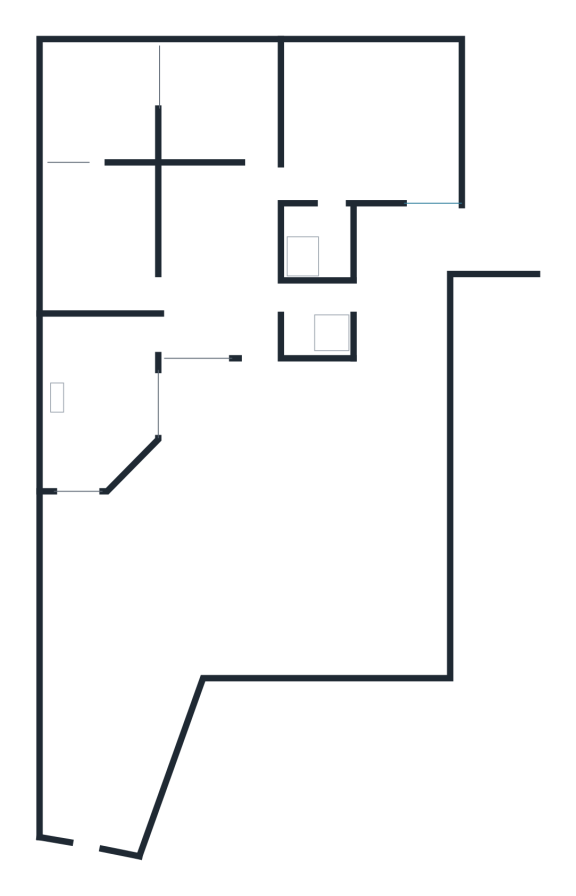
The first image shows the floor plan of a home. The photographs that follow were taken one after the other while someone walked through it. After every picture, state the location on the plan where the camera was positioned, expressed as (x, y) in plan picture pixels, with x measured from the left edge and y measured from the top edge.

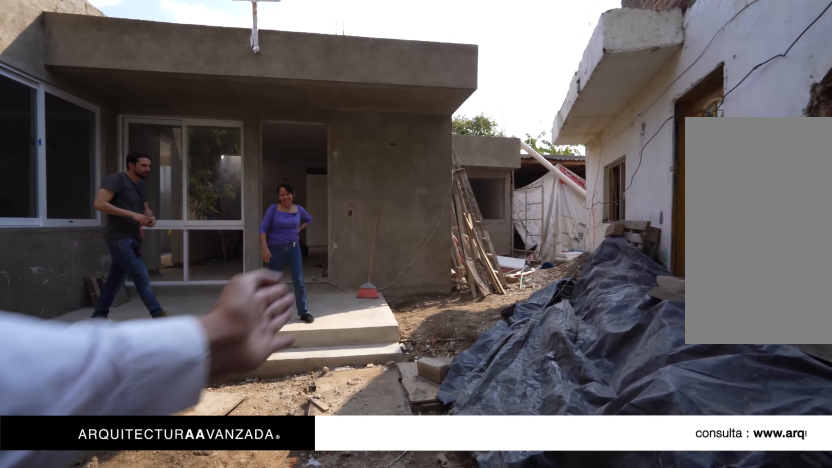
(329, 623)
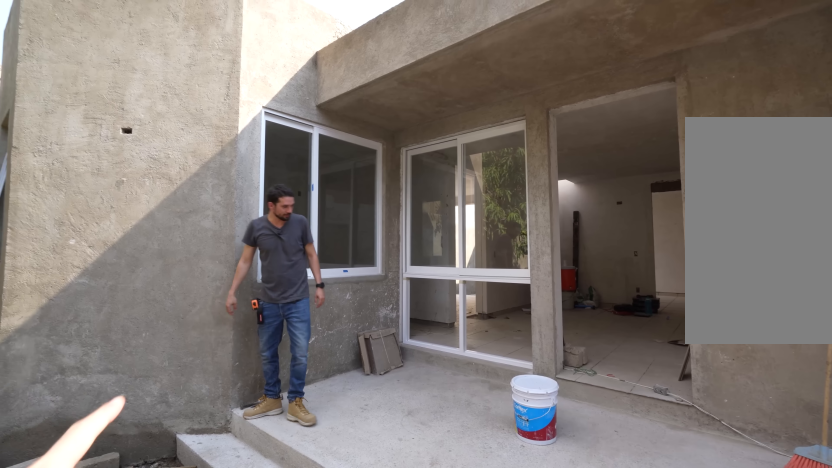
(336, 498)
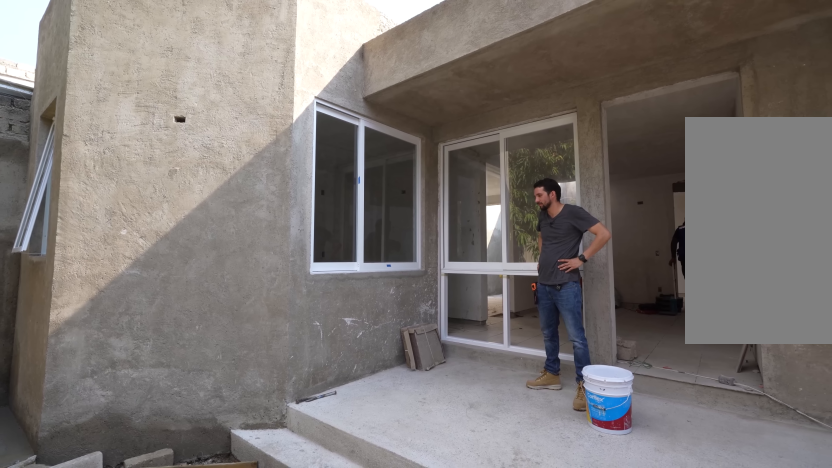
(288, 480)
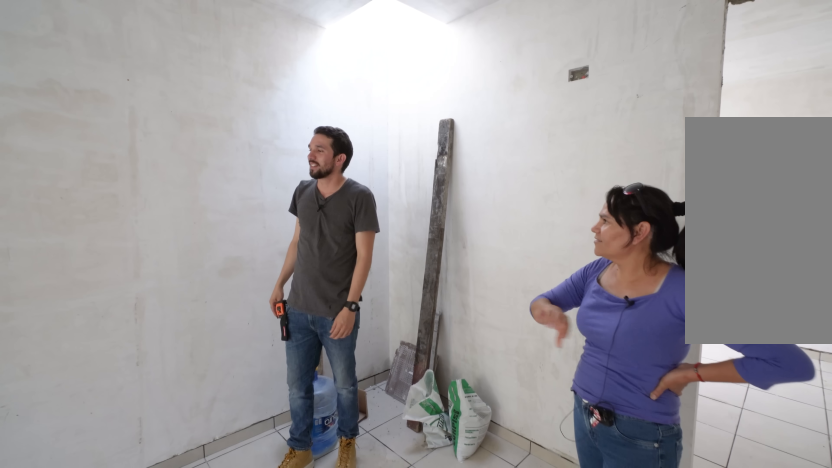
(247, 236)
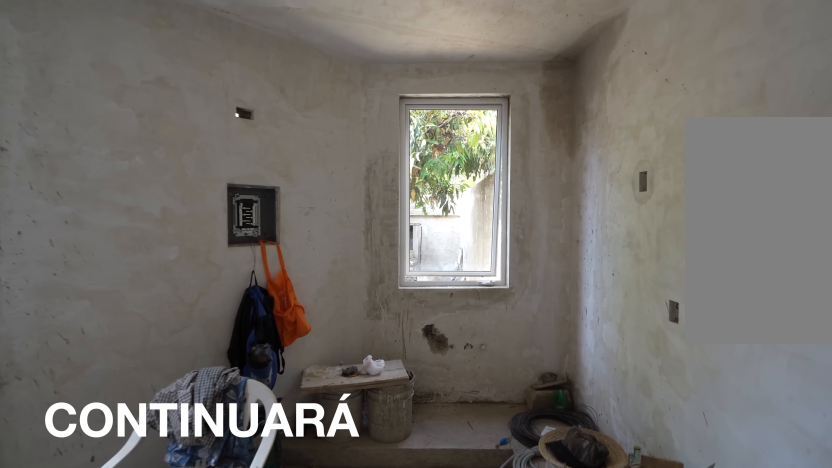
(81, 419)
